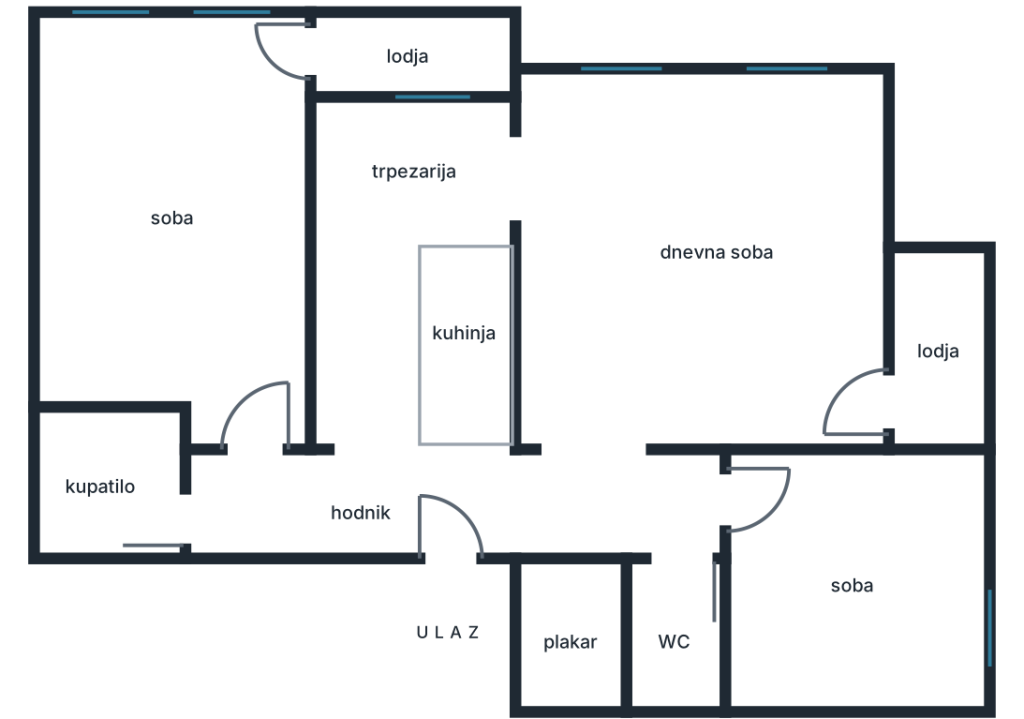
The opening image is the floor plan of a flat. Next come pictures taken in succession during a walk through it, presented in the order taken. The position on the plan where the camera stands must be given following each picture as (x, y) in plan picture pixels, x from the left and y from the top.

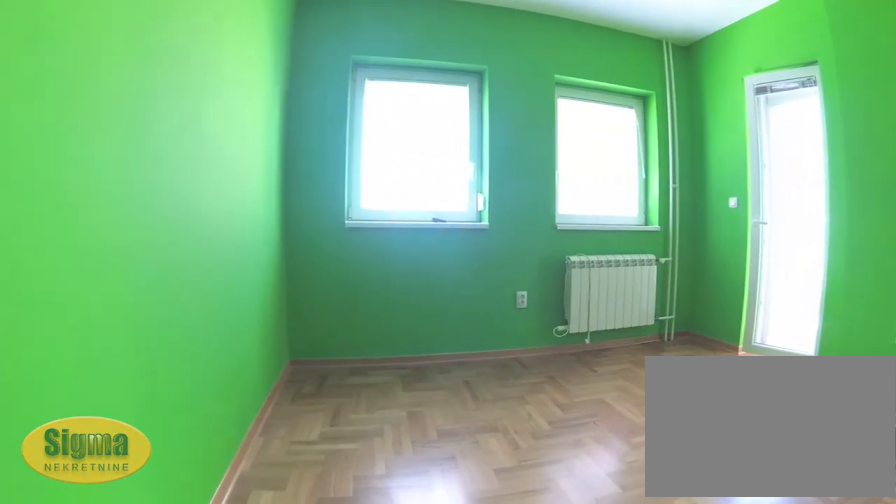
(112, 267)
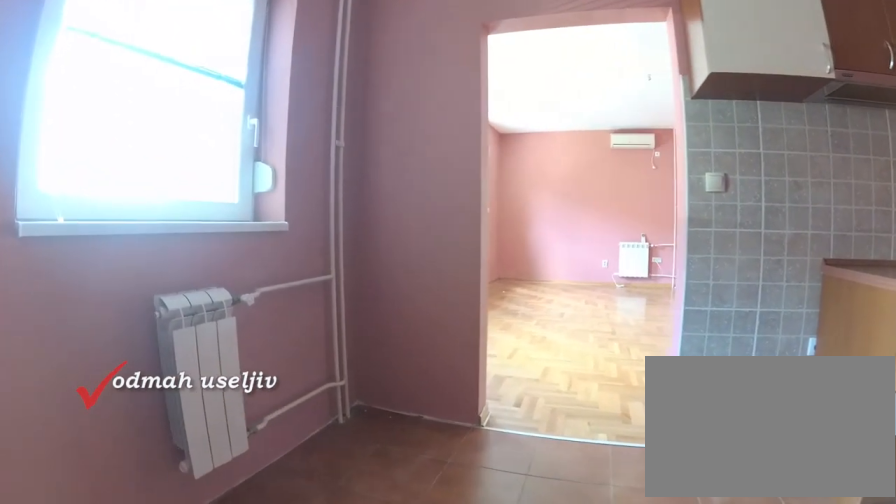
(342, 212)
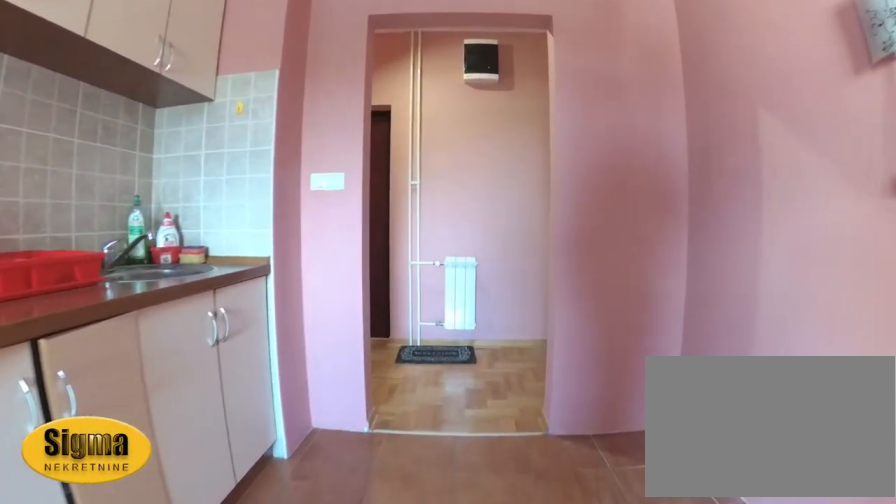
(365, 299)
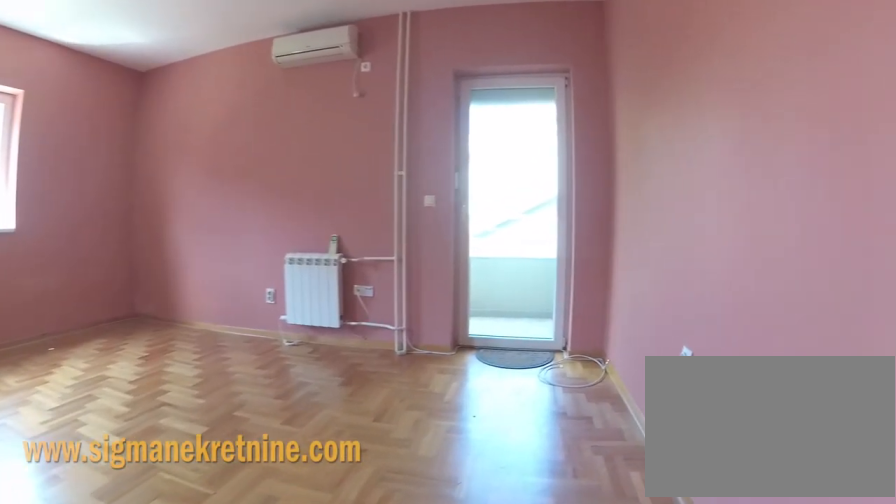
(649, 404)
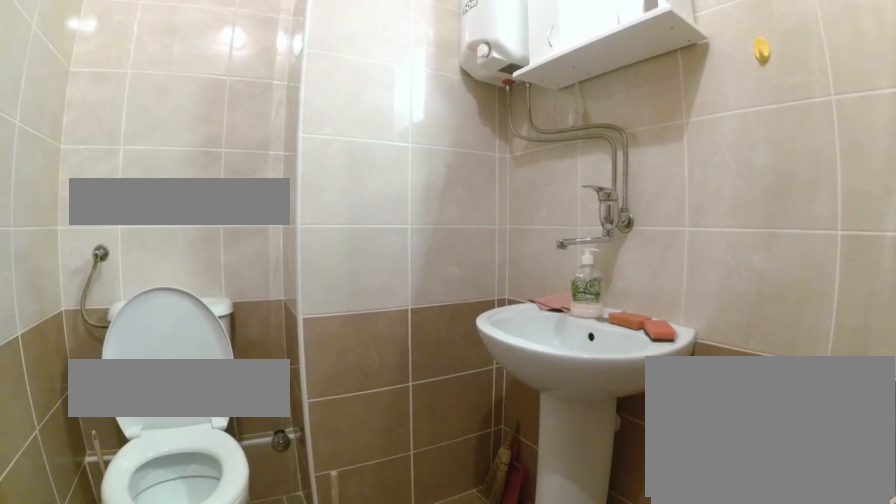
(671, 548)
